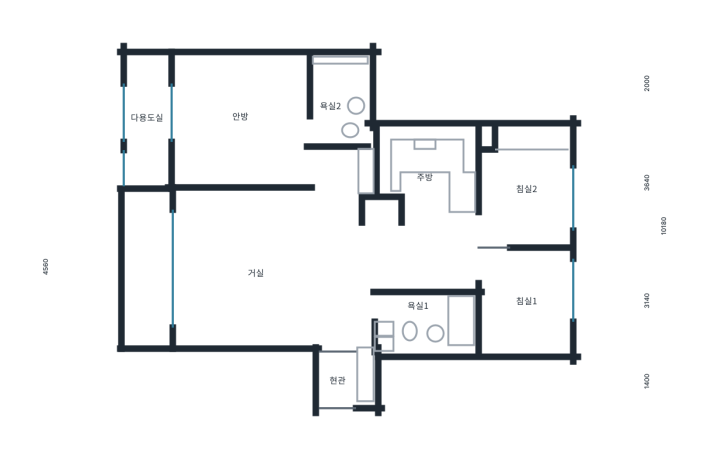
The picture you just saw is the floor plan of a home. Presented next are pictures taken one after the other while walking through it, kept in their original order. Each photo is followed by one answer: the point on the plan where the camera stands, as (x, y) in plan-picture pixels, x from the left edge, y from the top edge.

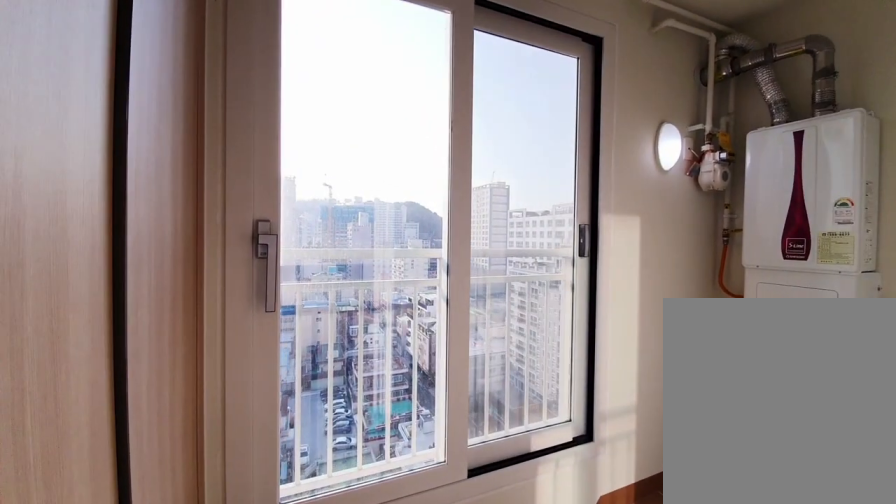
(166, 137)
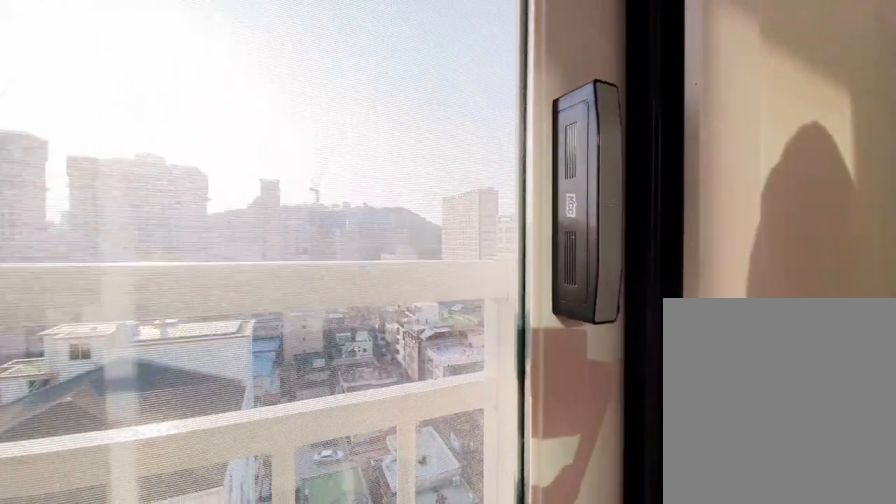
(166, 137)
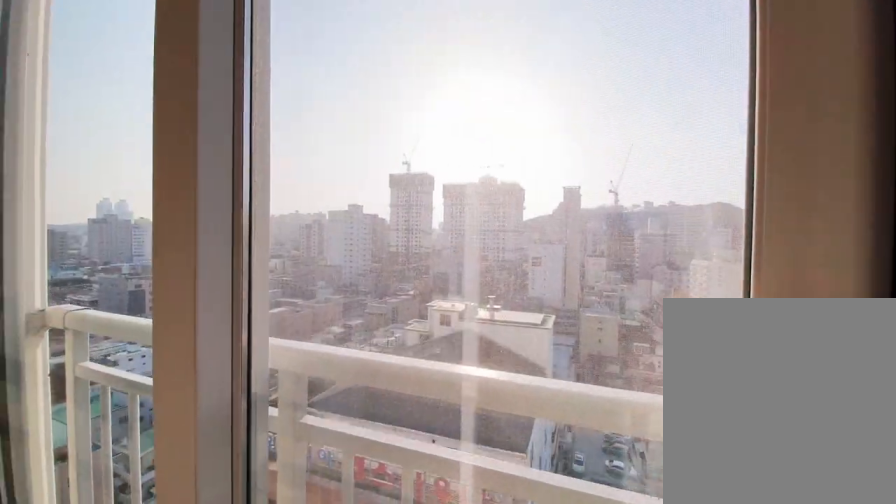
(165, 136)
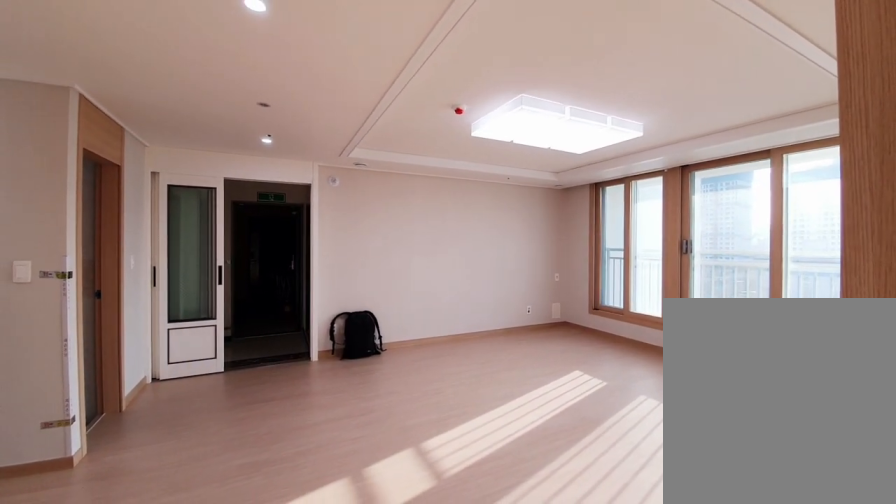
(333, 182)
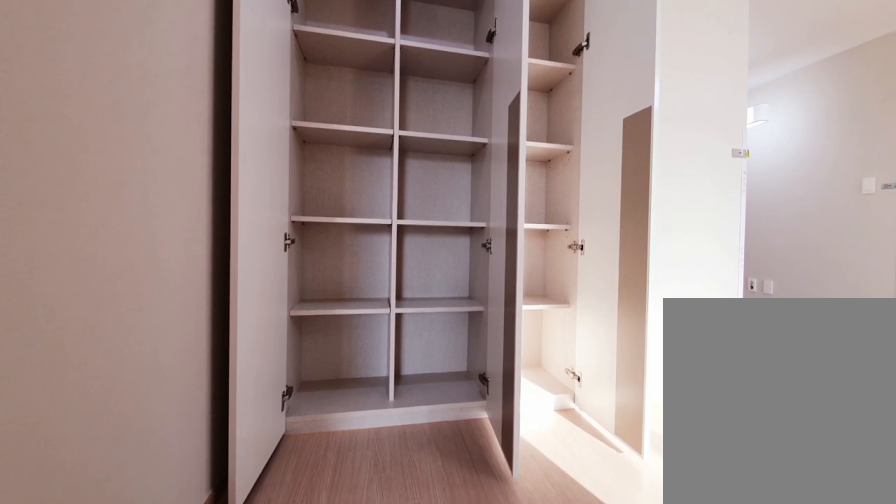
(334, 182)
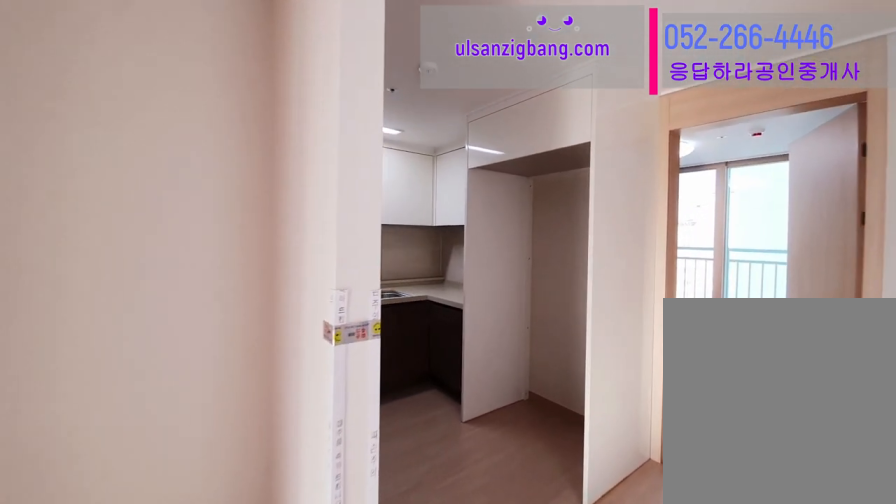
(430, 184)
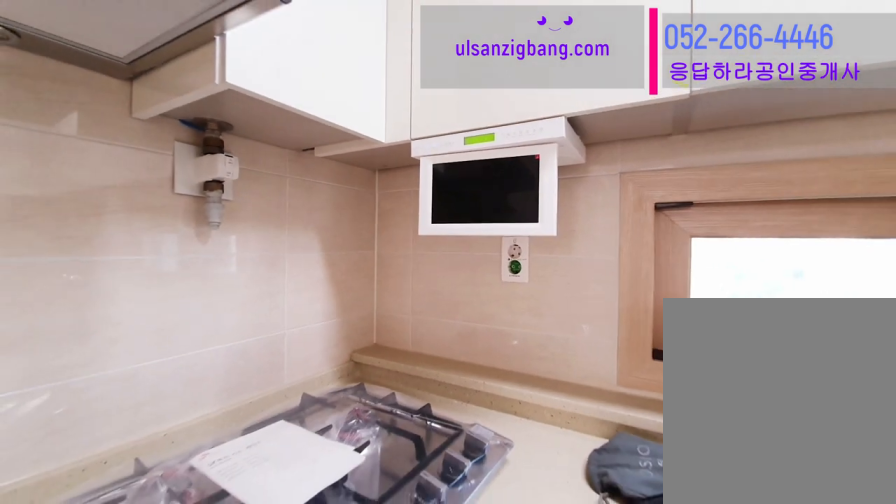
(430, 185)
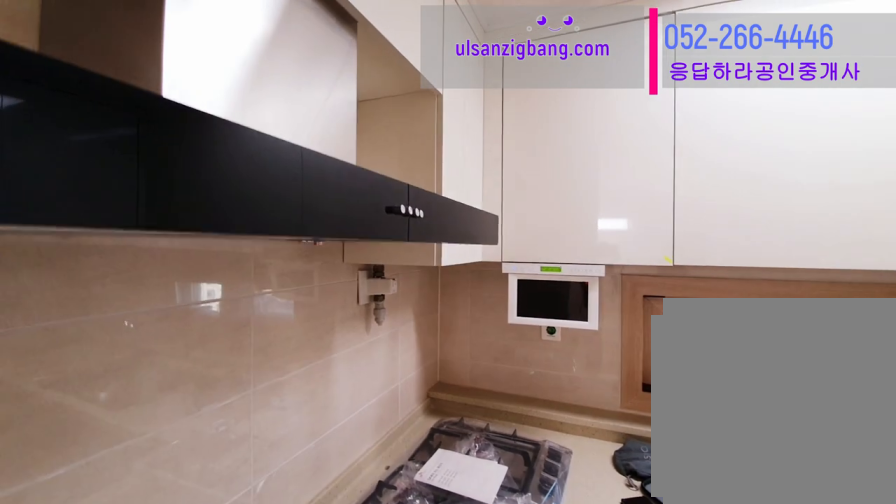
(431, 186)
